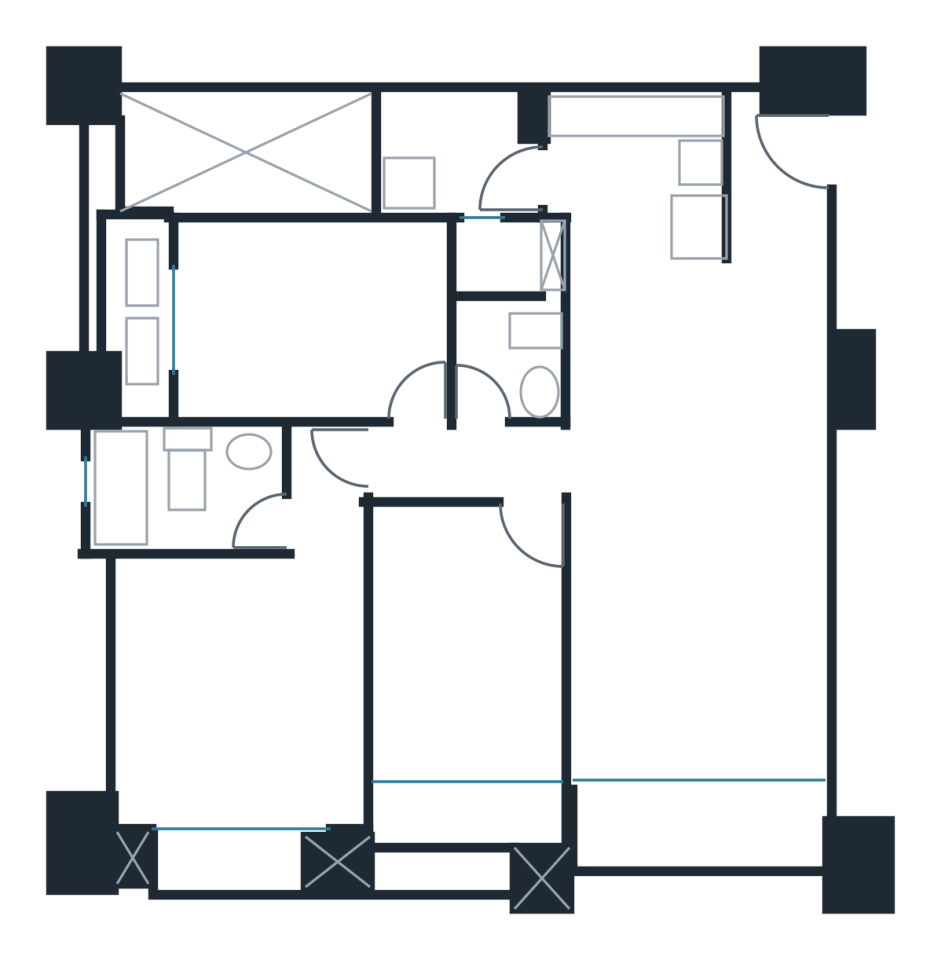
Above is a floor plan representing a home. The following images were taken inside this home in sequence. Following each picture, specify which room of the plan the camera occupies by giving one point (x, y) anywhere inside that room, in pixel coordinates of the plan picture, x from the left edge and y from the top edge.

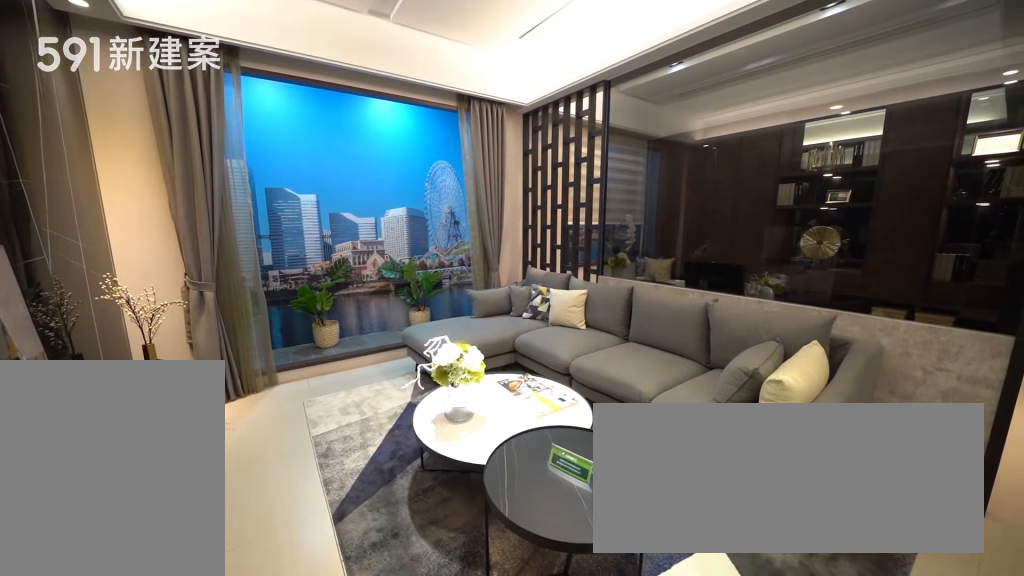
(695, 642)
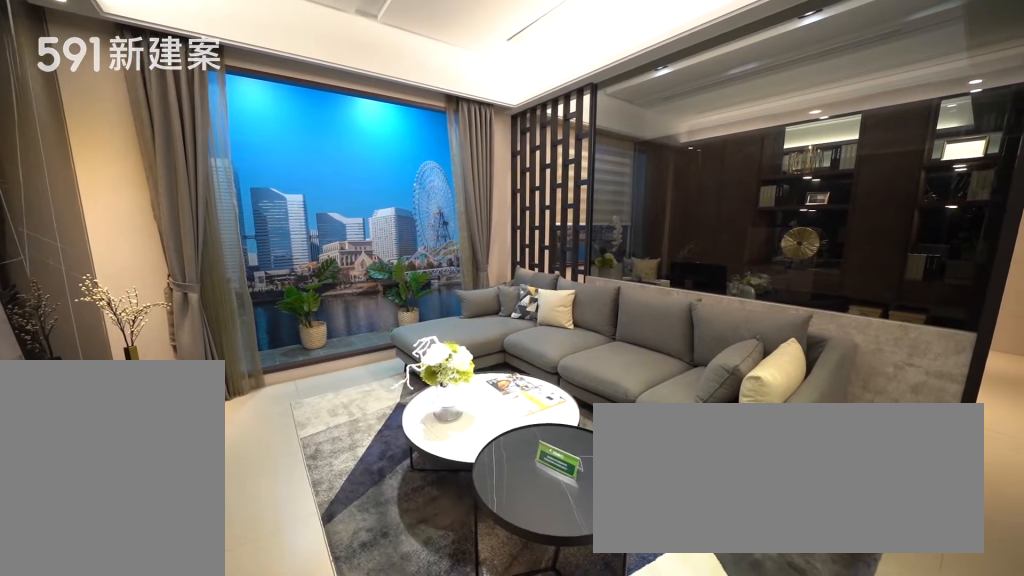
(695, 642)
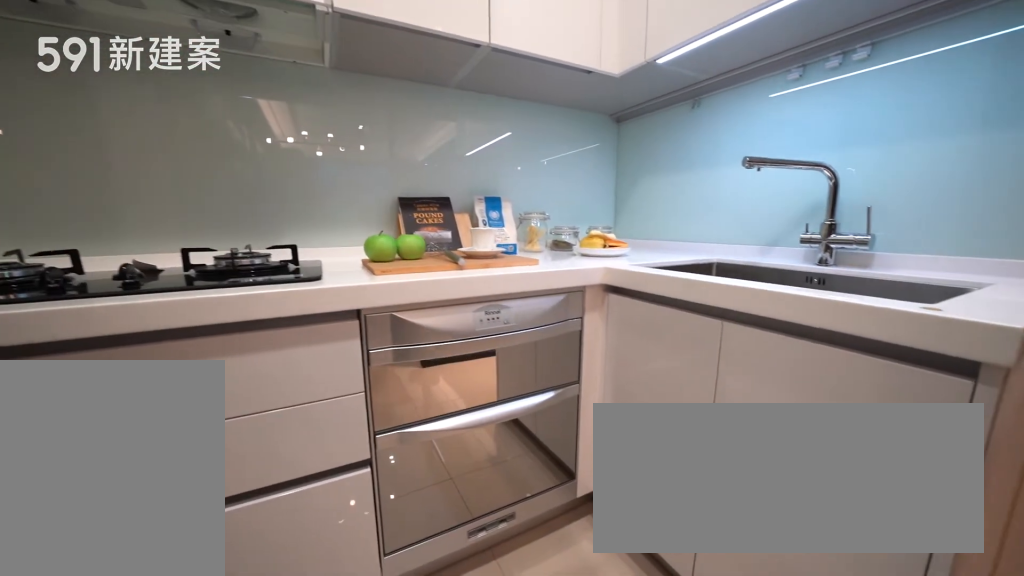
(638, 166)
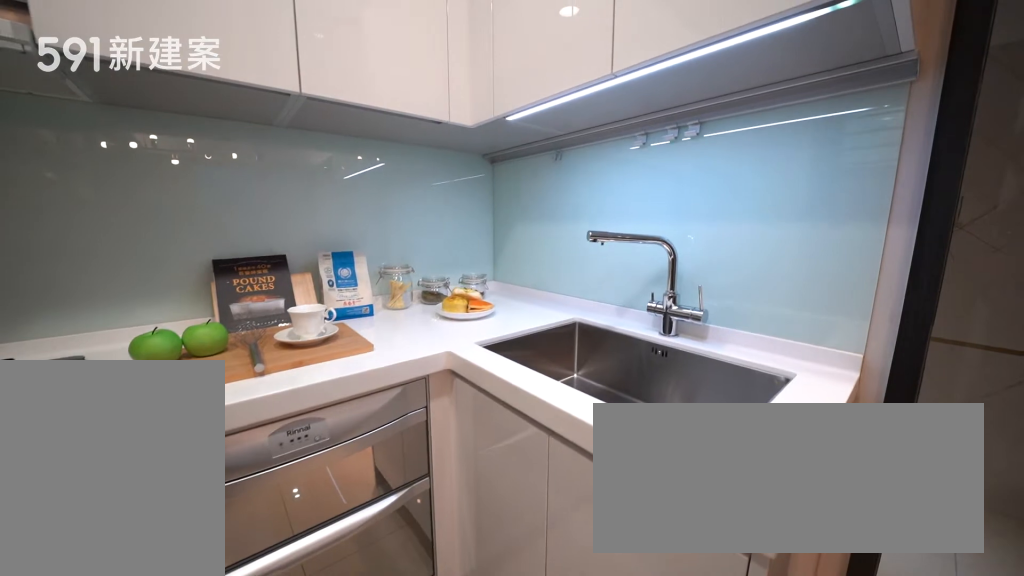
(638, 166)
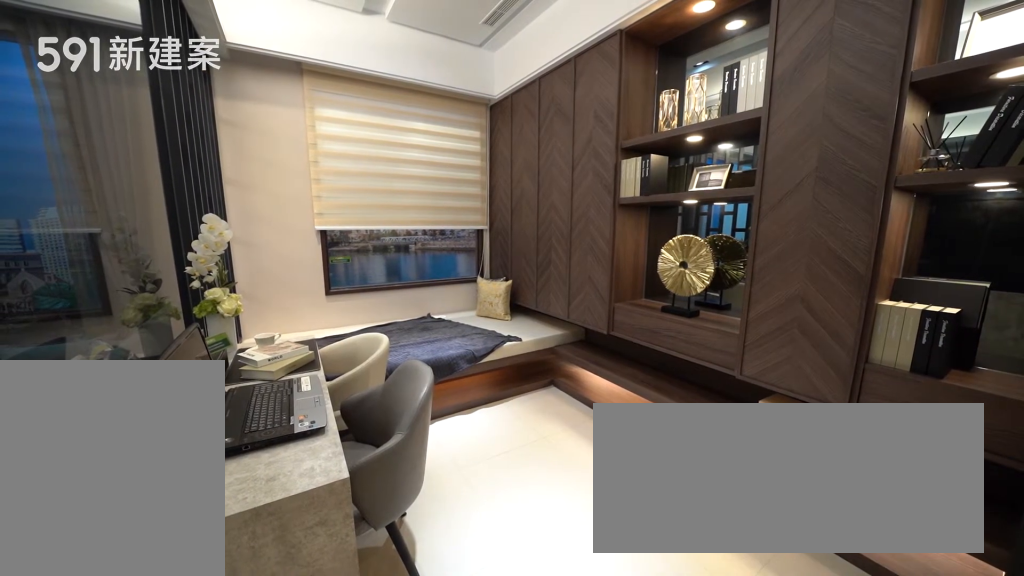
(468, 645)
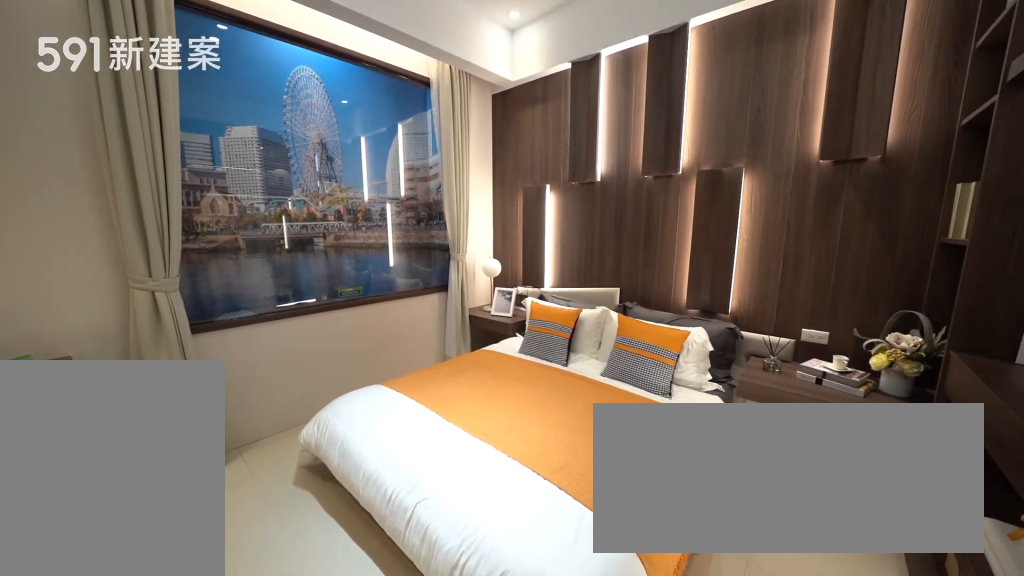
(243, 699)
